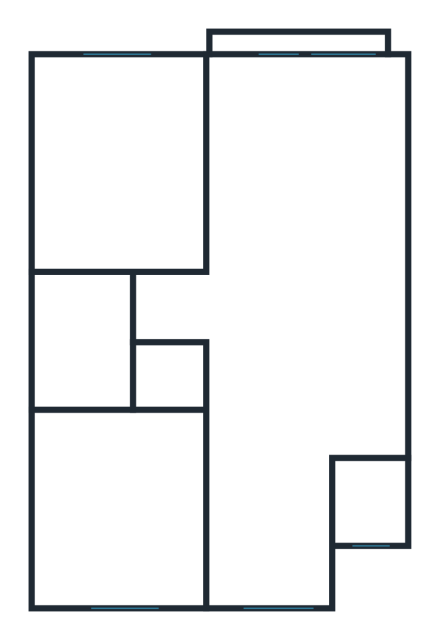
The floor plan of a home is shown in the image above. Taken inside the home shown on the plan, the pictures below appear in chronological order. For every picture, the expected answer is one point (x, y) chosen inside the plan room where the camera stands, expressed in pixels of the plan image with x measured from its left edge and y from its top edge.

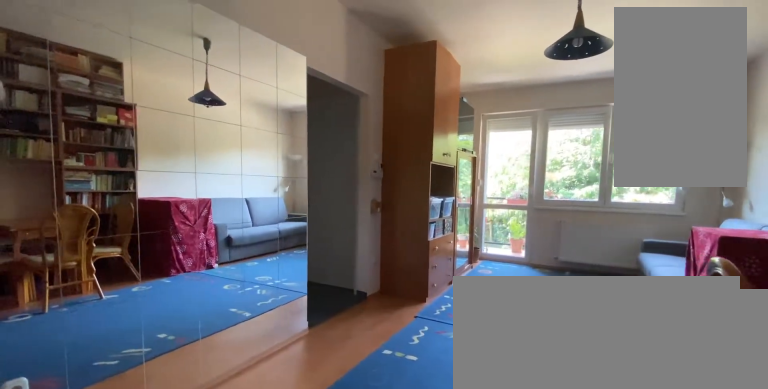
(285, 295)
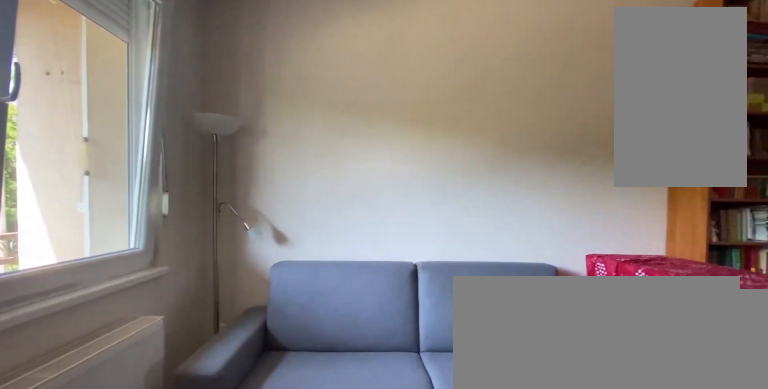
(285, 295)
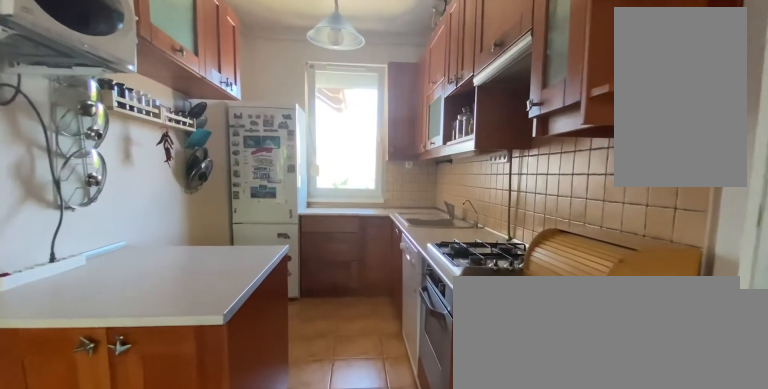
(265, 512)
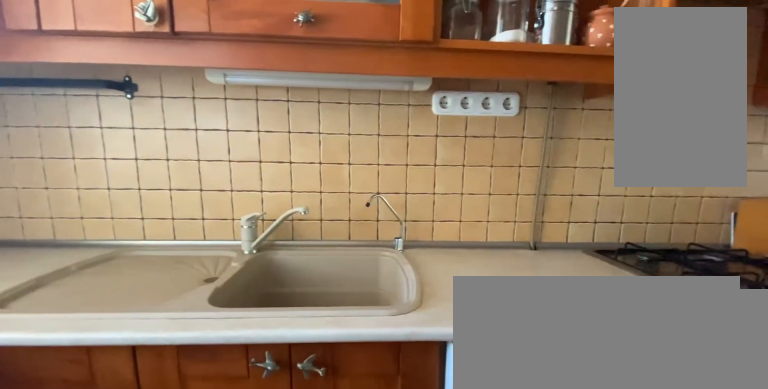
(265, 512)
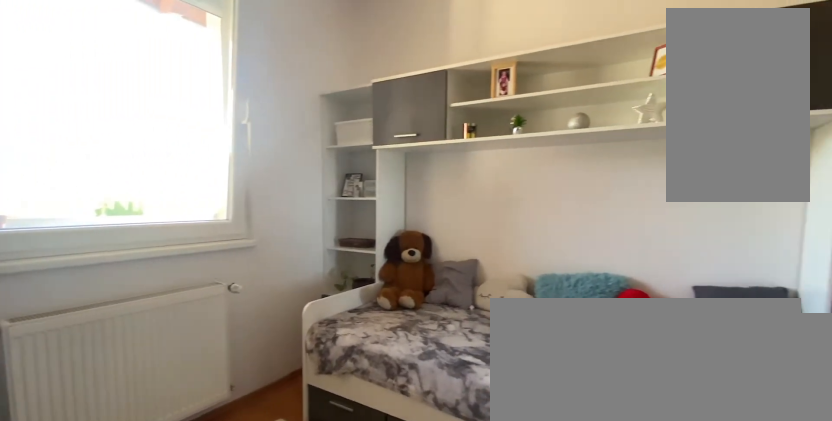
(133, 512)
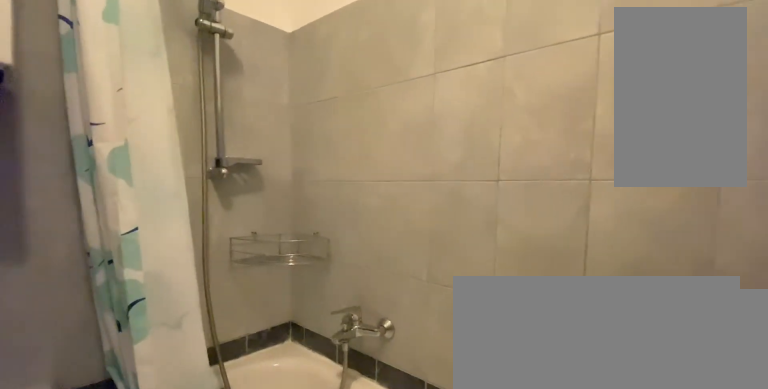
(88, 338)
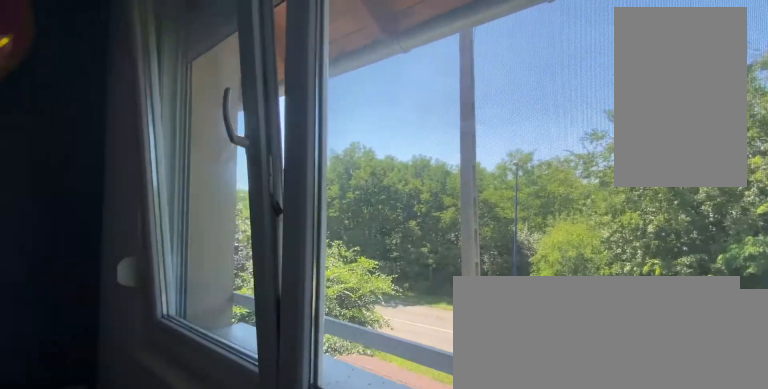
(133, 178)
